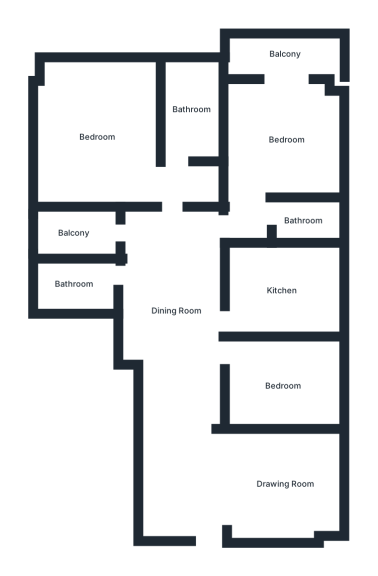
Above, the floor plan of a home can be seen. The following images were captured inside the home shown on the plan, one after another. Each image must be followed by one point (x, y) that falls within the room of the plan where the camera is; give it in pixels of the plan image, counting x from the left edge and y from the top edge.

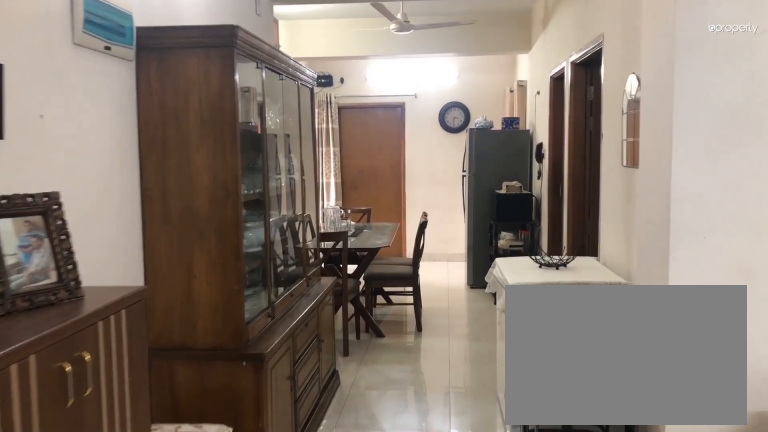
(183, 465)
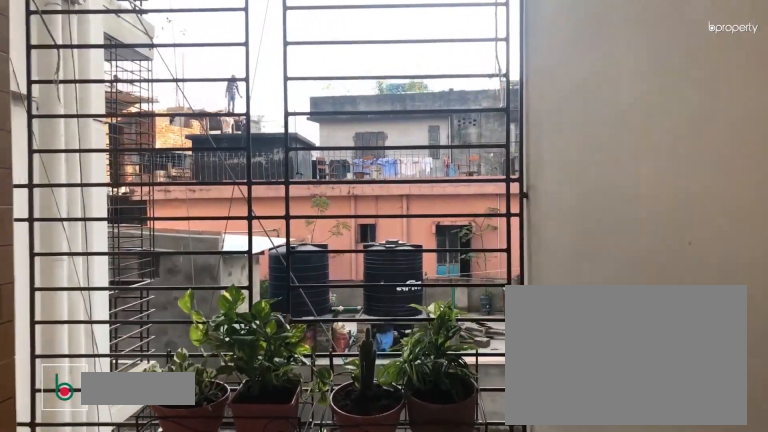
(74, 233)
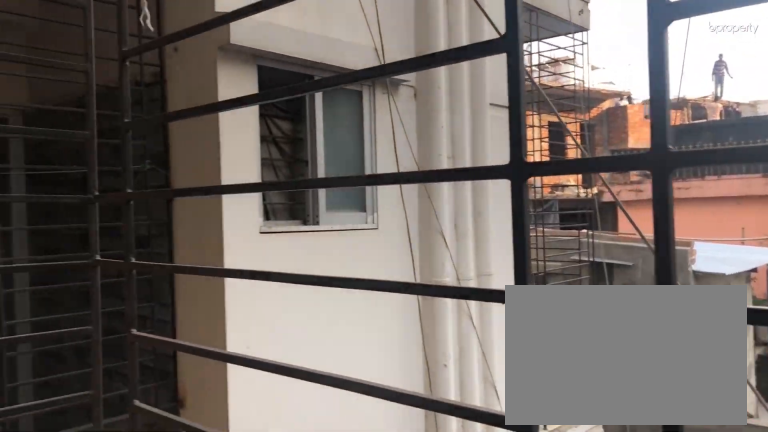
(74, 233)
